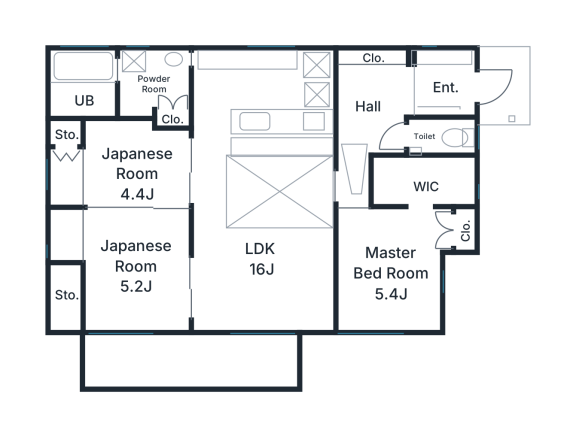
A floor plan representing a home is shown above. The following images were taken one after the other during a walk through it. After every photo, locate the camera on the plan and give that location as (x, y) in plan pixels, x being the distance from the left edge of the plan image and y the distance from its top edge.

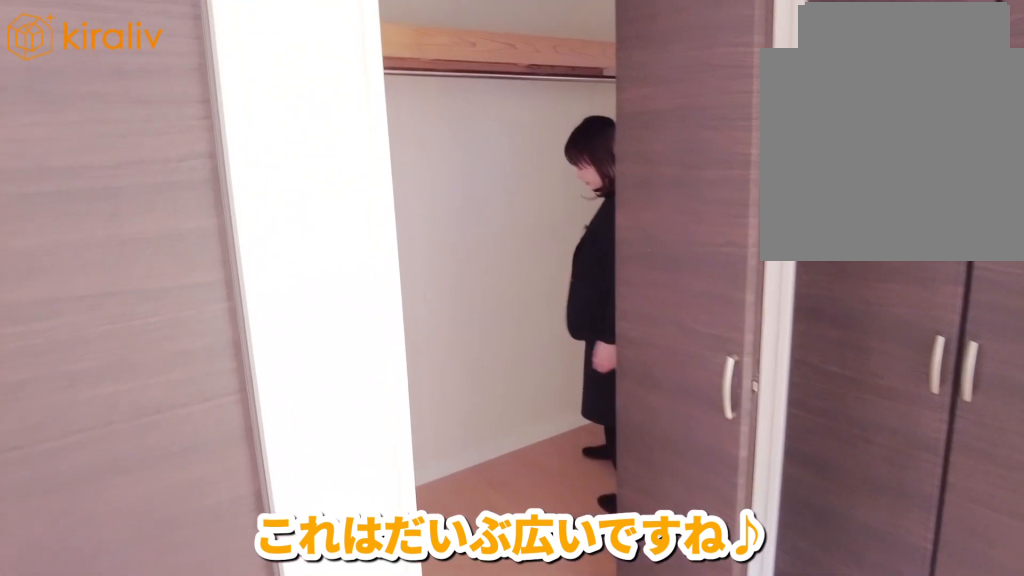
(414, 249)
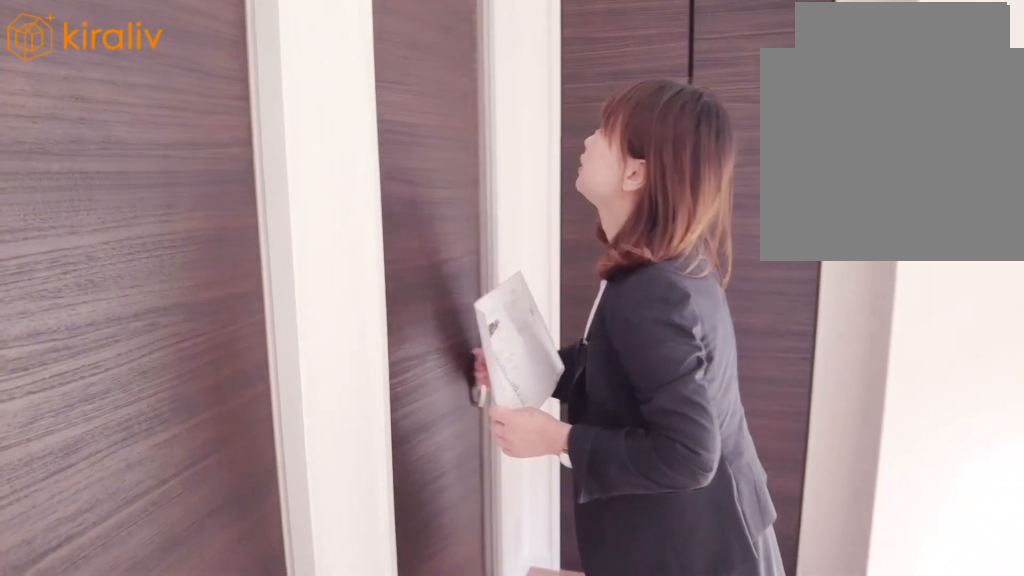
(395, 249)
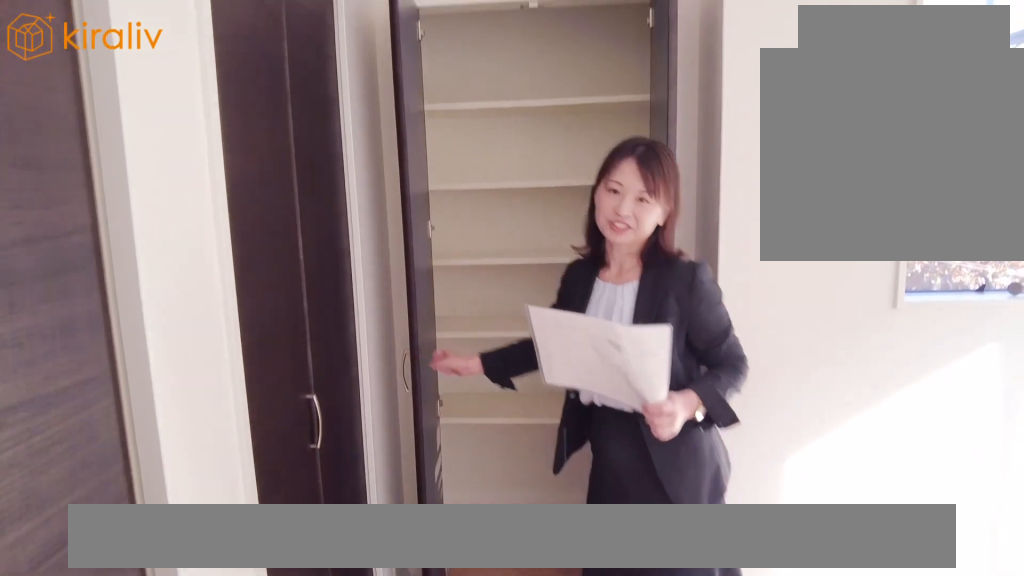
(392, 249)
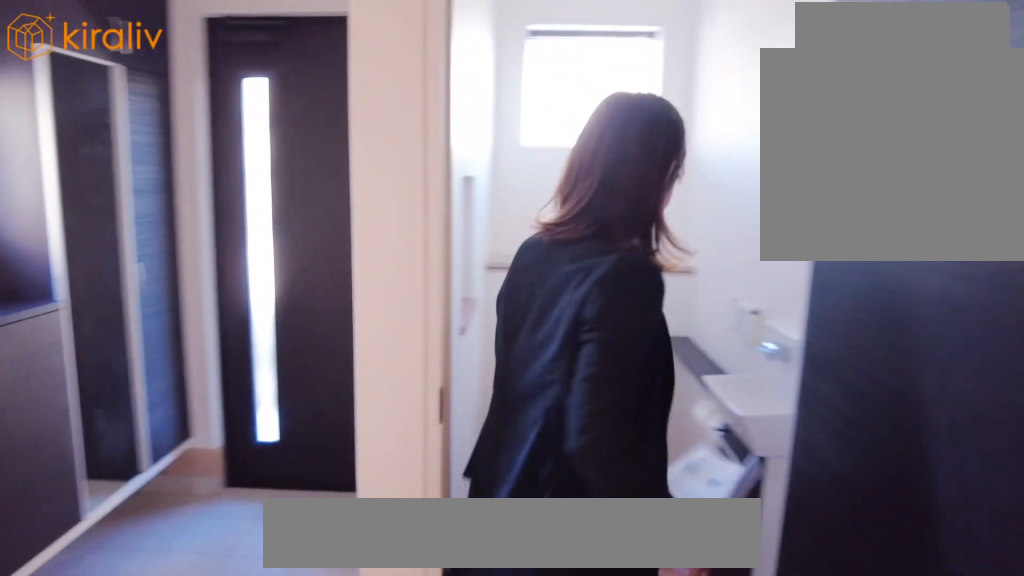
(422, 144)
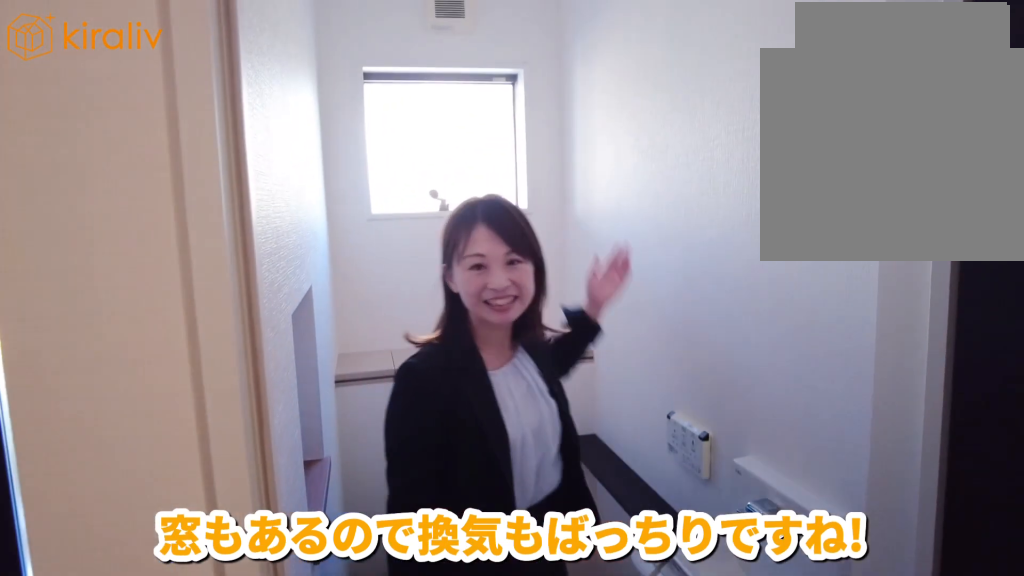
(396, 146)
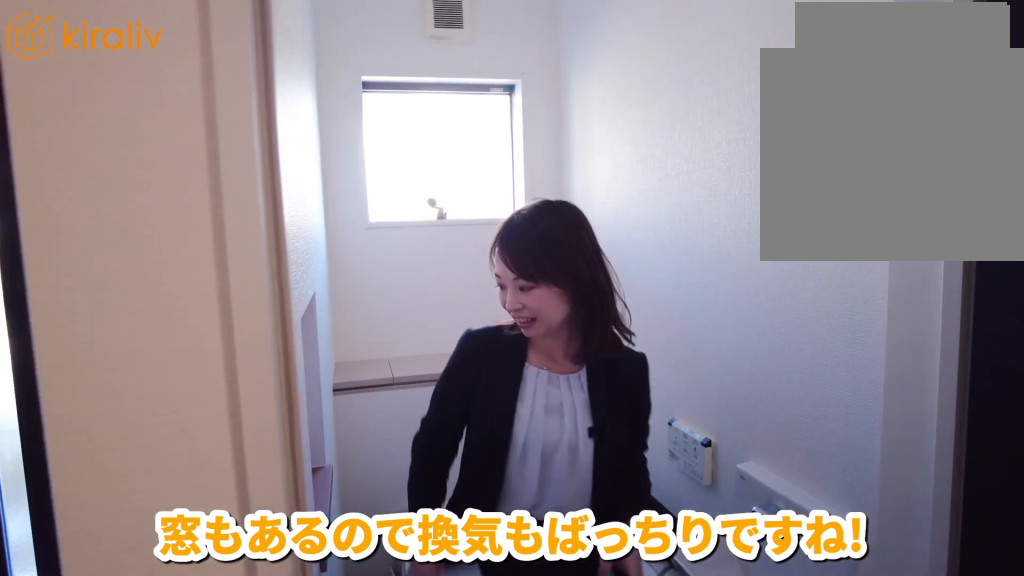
(396, 143)
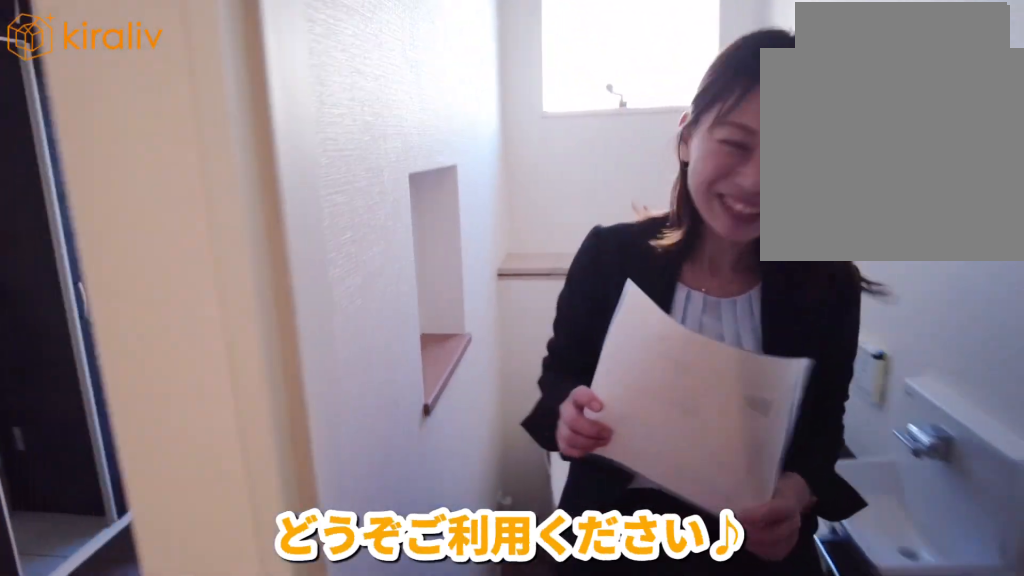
(387, 146)
